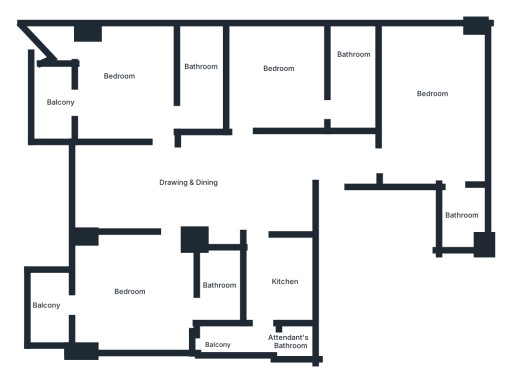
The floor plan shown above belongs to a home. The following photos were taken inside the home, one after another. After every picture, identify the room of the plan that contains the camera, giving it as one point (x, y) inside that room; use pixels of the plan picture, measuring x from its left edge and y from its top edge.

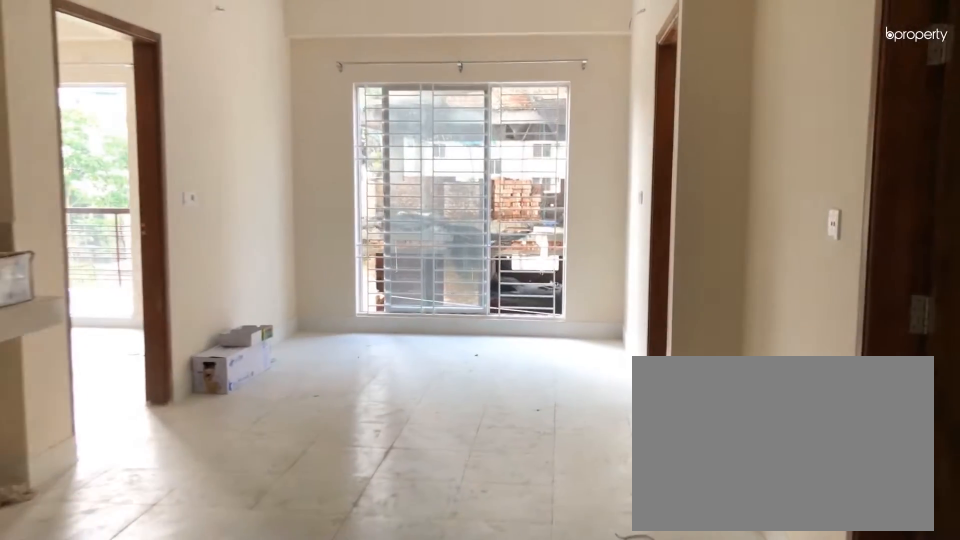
(292, 165)
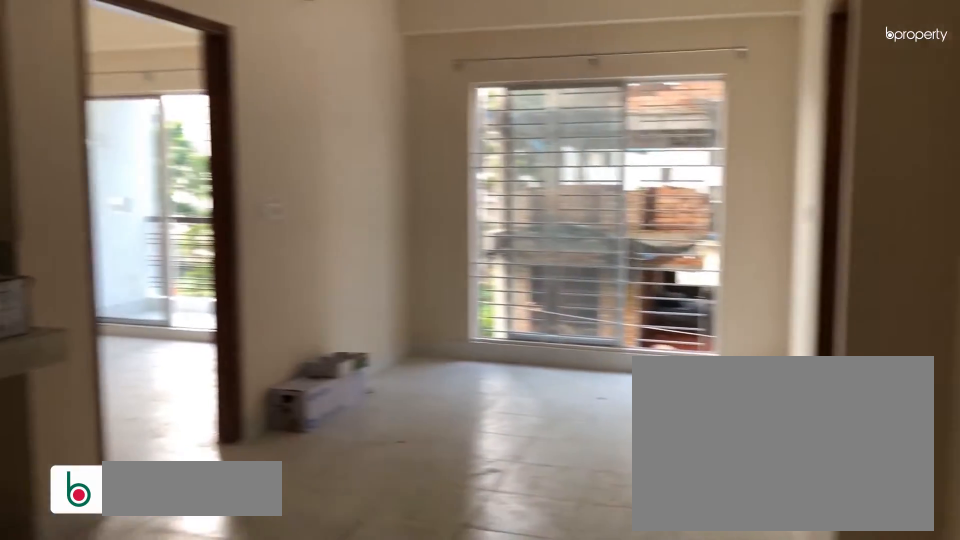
(292, 165)
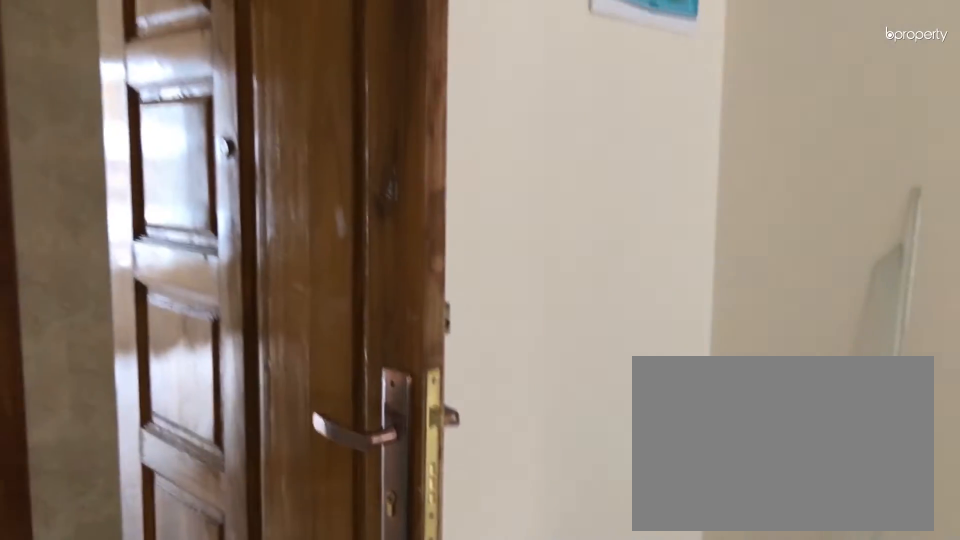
(198, 183)
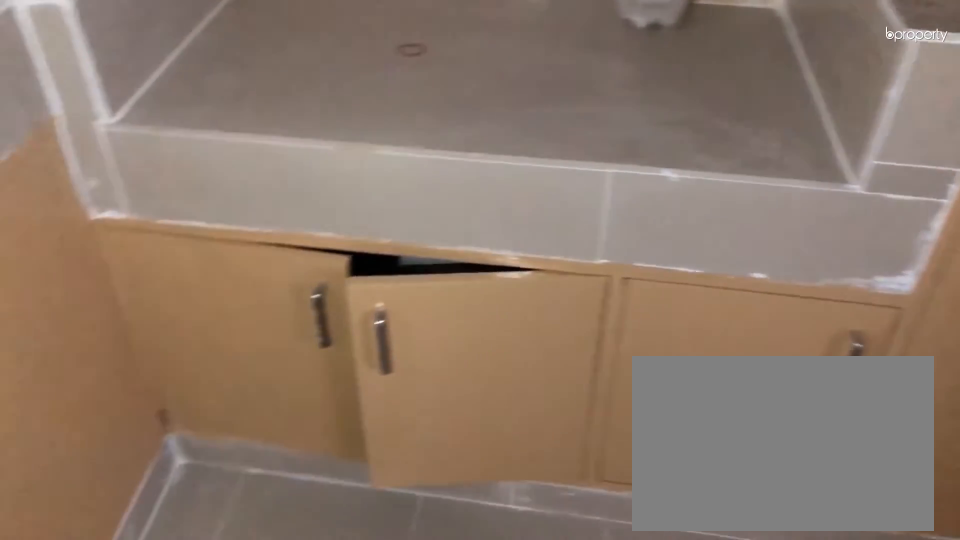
(279, 268)
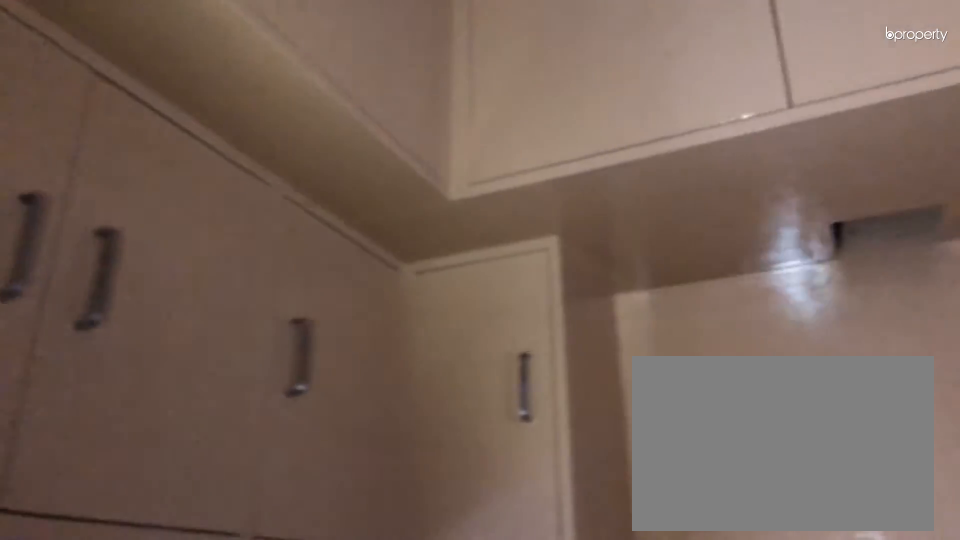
(279, 268)
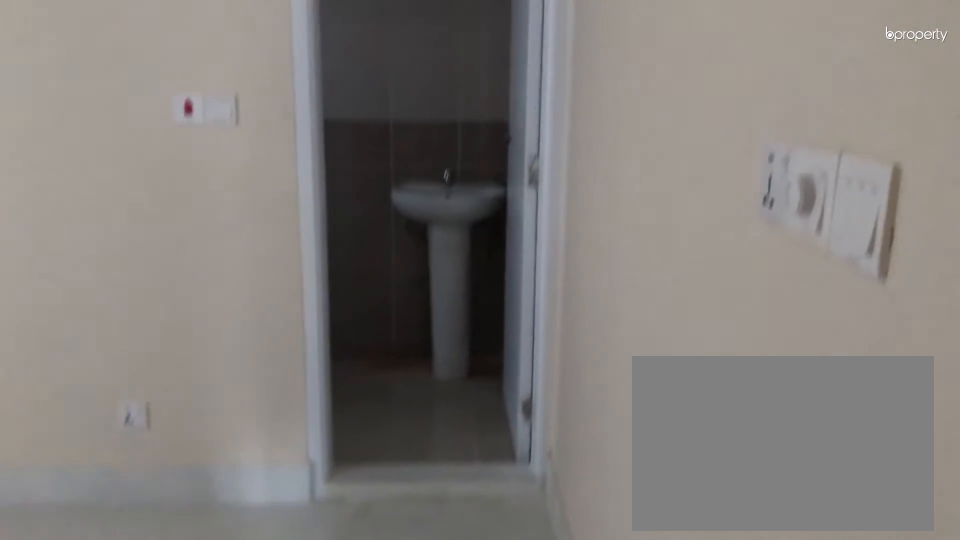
(289, 85)
